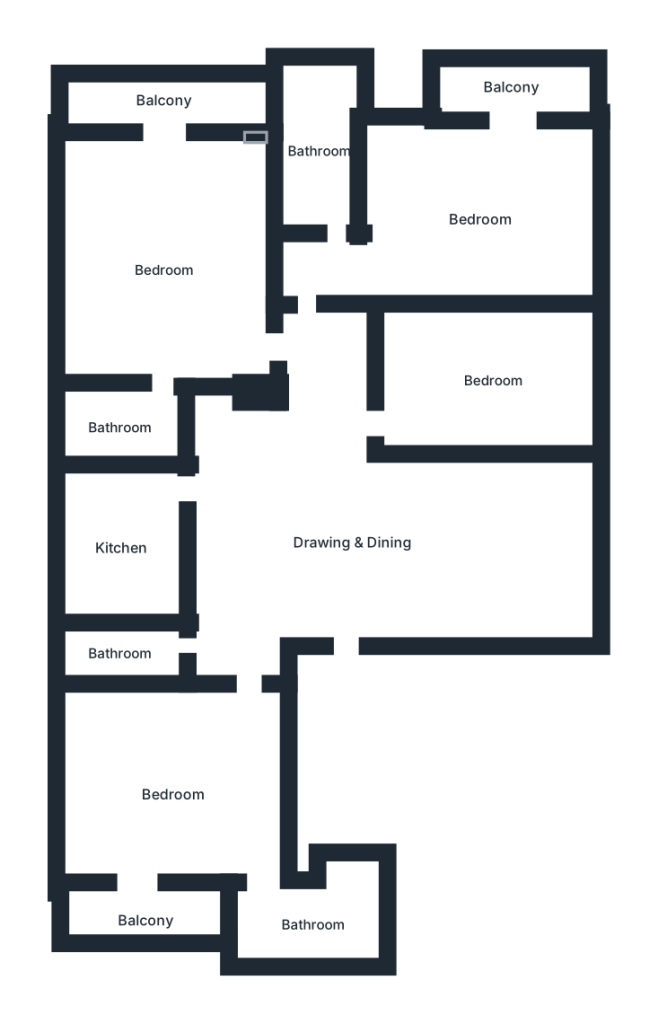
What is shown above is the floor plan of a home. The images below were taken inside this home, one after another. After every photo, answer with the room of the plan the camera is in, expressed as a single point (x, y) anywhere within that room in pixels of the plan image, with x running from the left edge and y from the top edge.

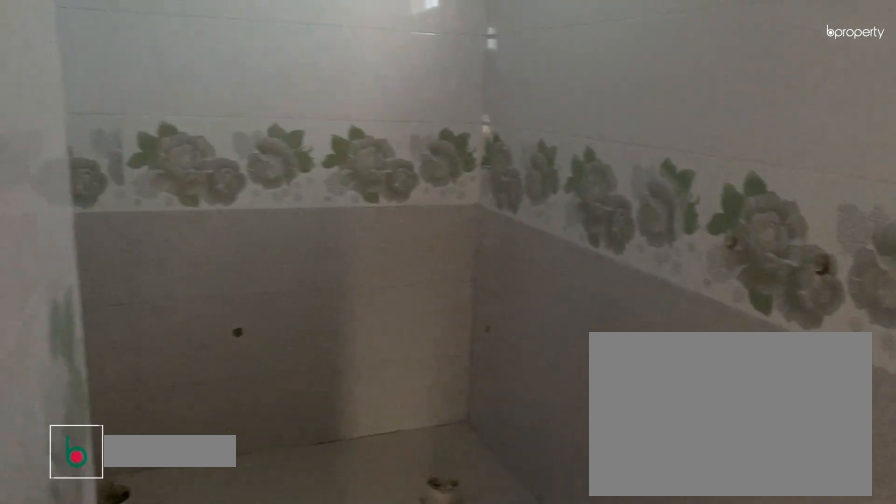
(311, 922)
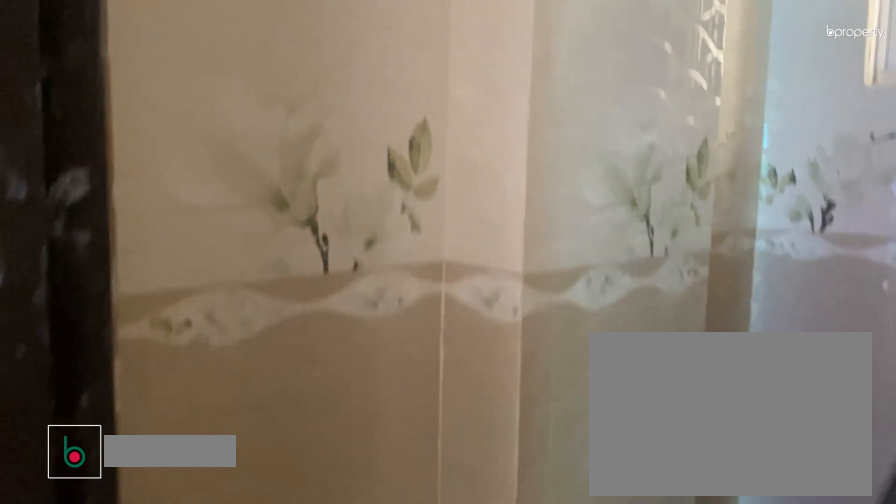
(116, 650)
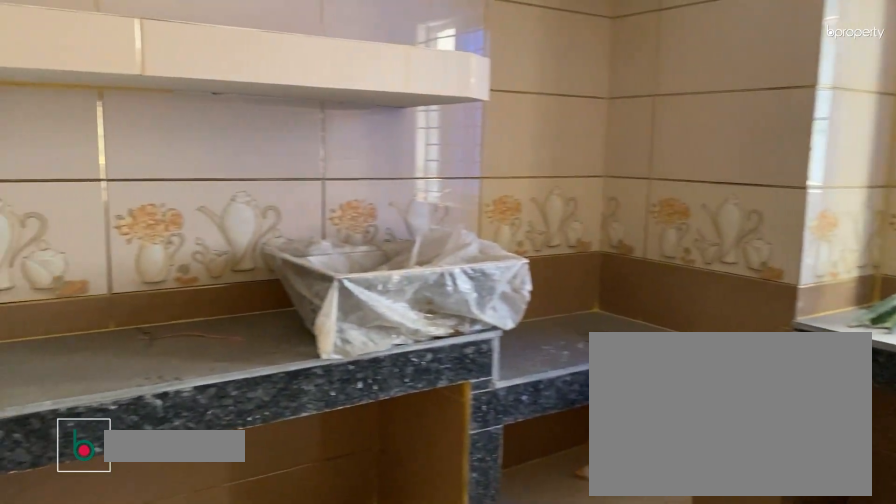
(122, 550)
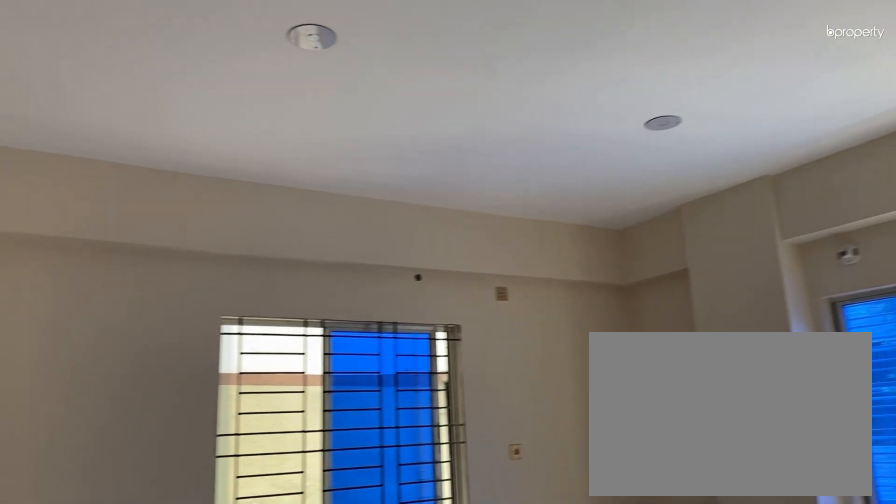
(164, 270)
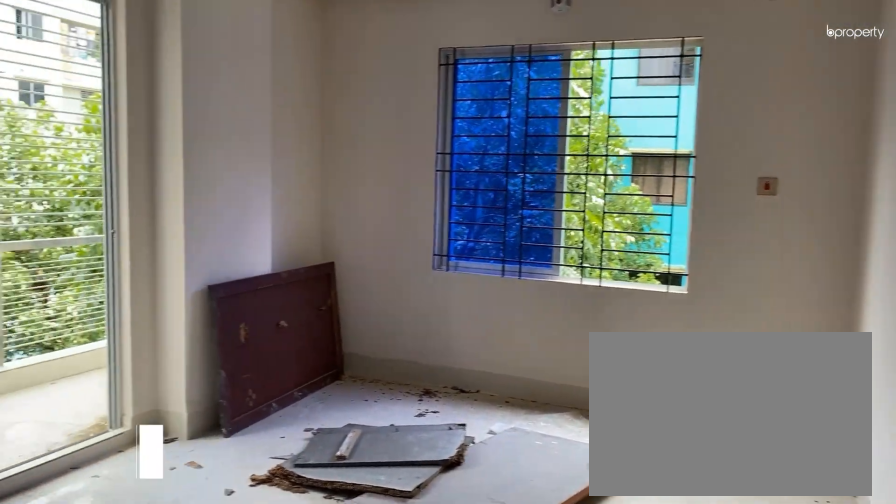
(484, 220)
